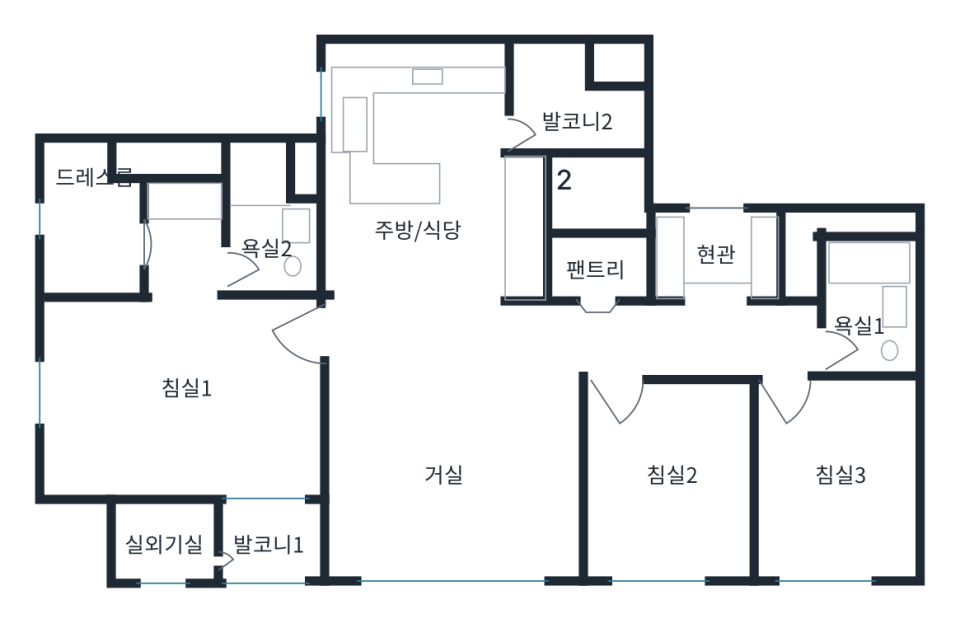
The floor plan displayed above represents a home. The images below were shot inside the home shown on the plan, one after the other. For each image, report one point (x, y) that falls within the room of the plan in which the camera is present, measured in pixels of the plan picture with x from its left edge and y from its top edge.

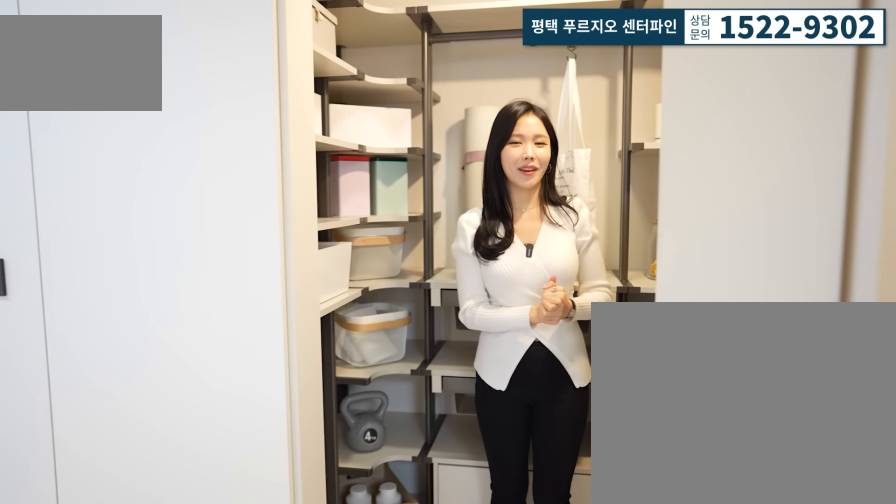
(600, 302)
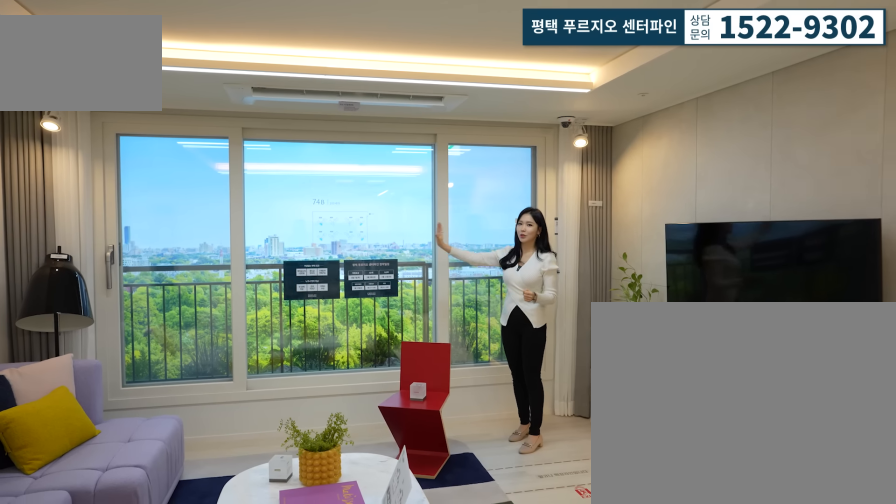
(448, 461)
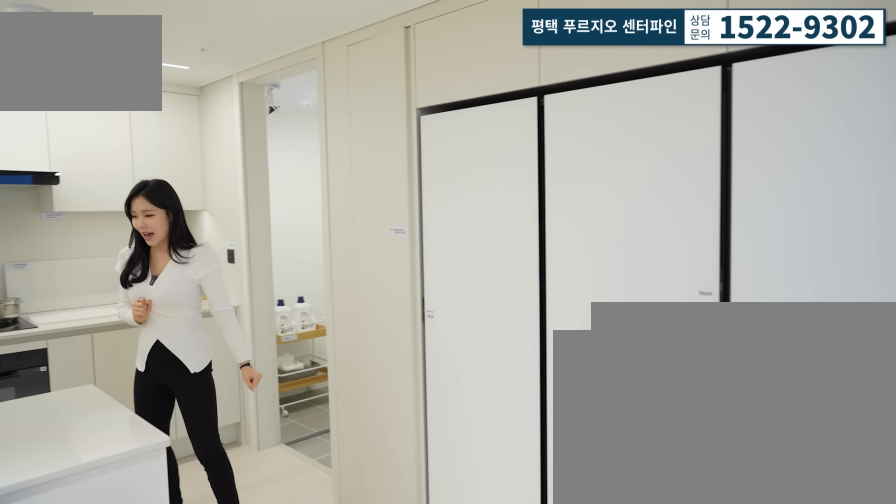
(437, 189)
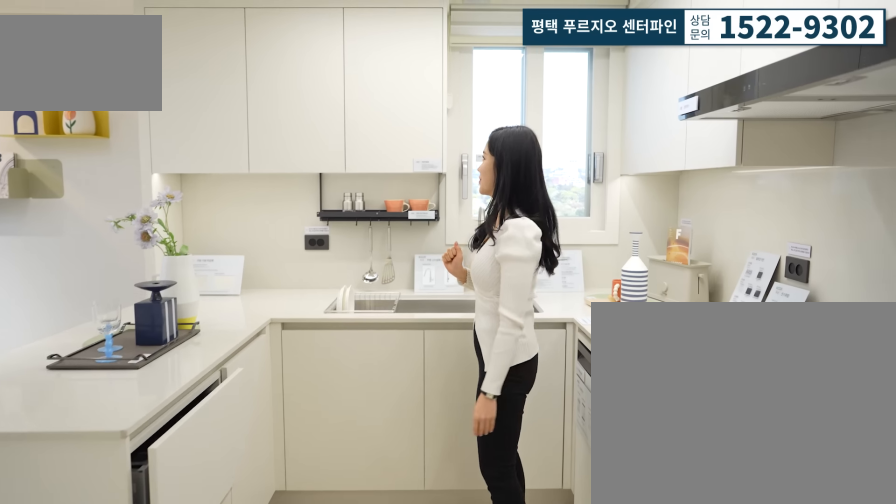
(437, 189)
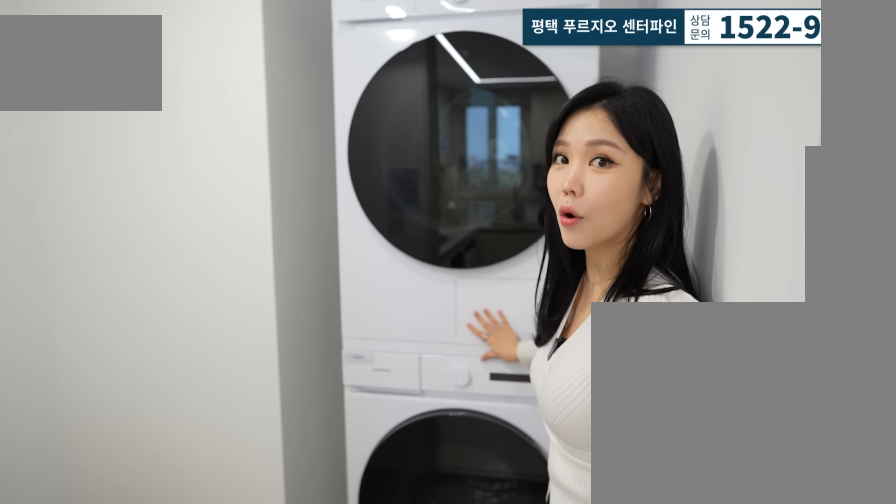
(579, 112)
